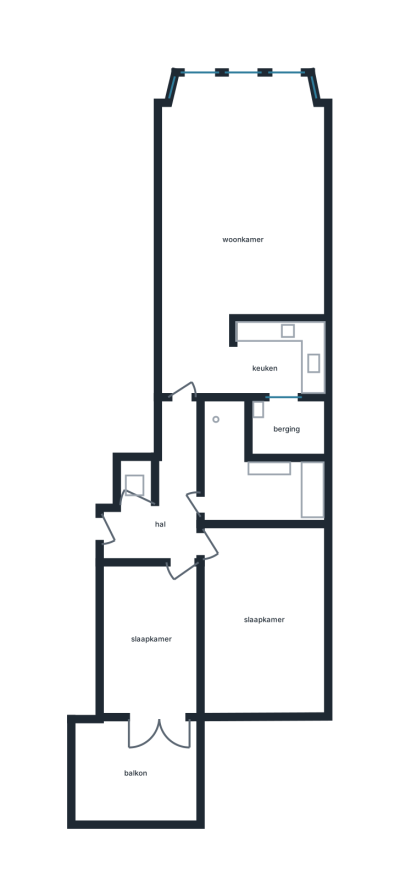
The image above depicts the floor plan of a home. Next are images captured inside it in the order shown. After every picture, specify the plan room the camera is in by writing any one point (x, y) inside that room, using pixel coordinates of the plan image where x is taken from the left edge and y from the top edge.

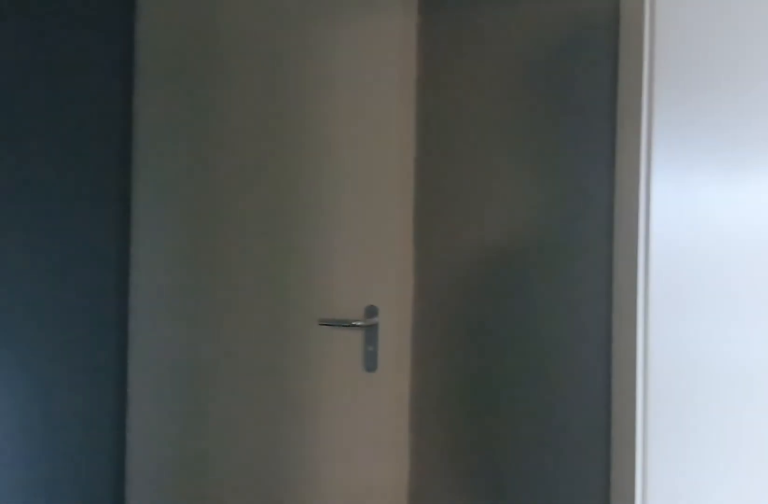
(166, 497)
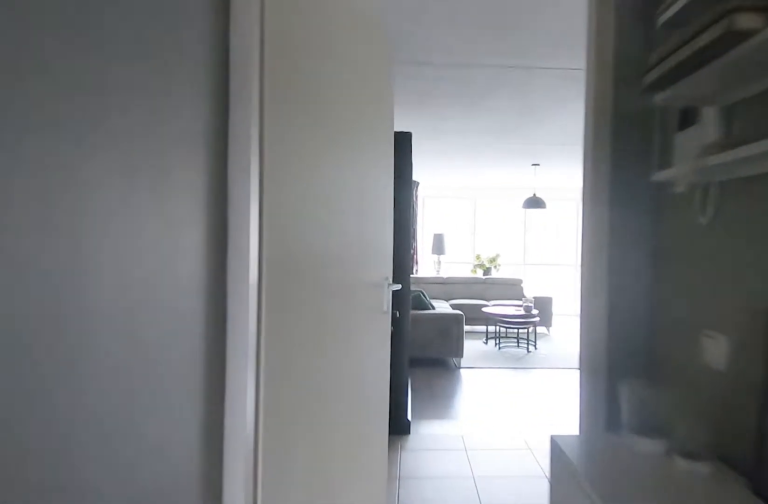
(166, 497)
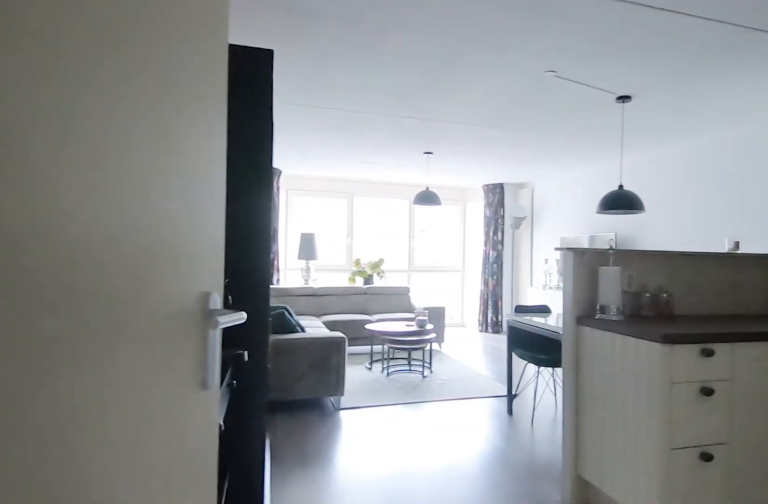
(235, 219)
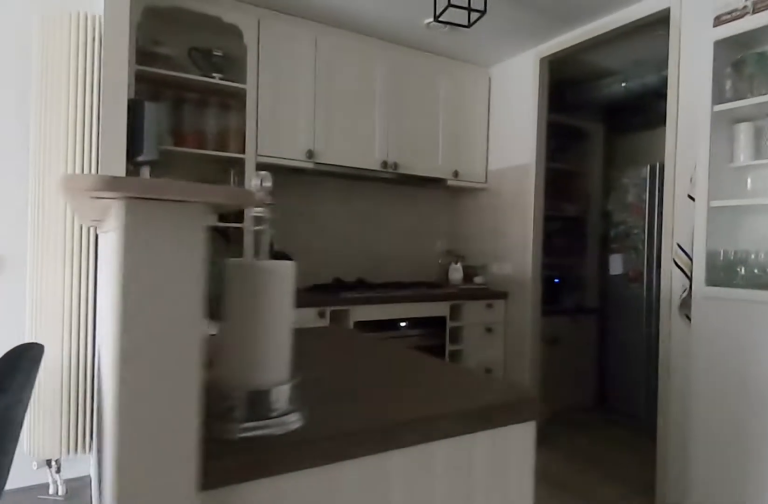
(235, 219)
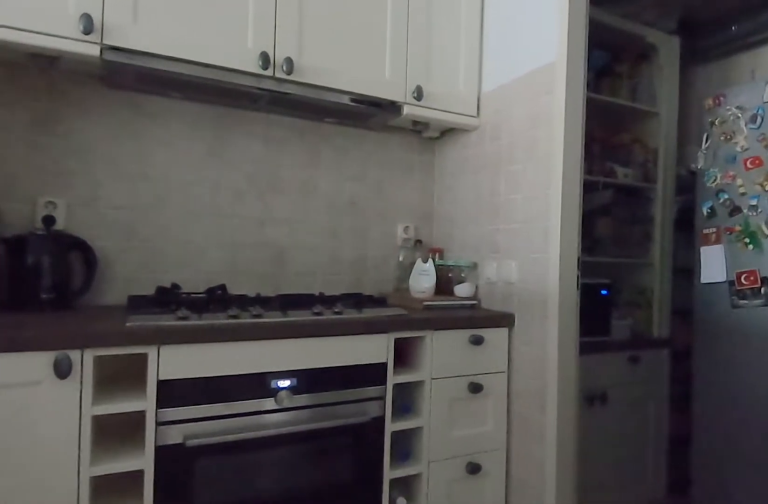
(276, 358)
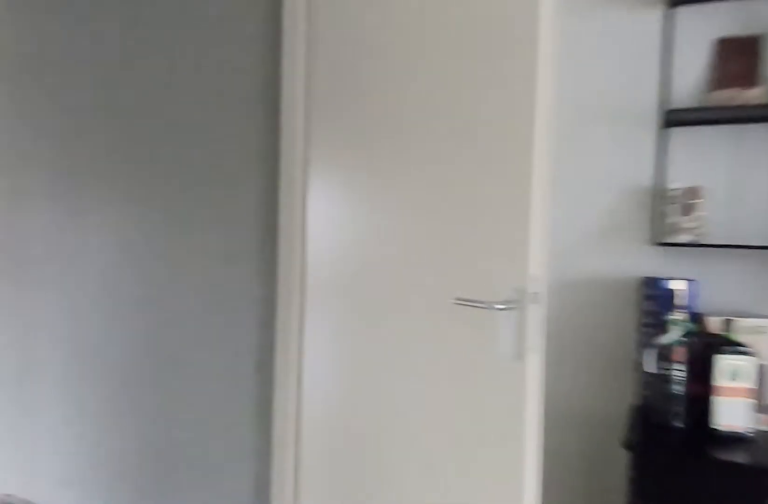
(235, 221)
